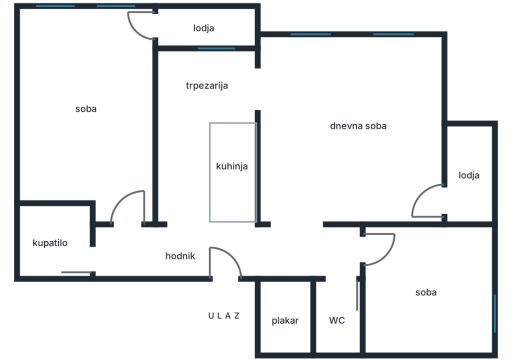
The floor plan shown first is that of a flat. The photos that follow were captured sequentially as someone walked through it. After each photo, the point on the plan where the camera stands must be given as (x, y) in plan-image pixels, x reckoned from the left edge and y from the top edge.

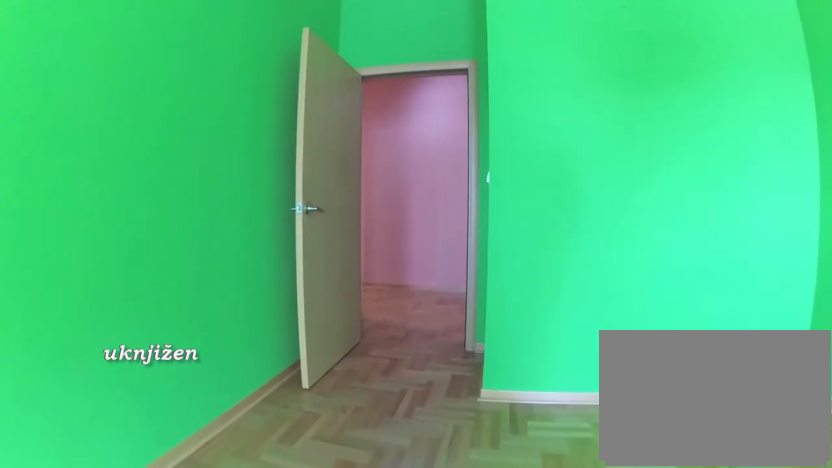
(86, 121)
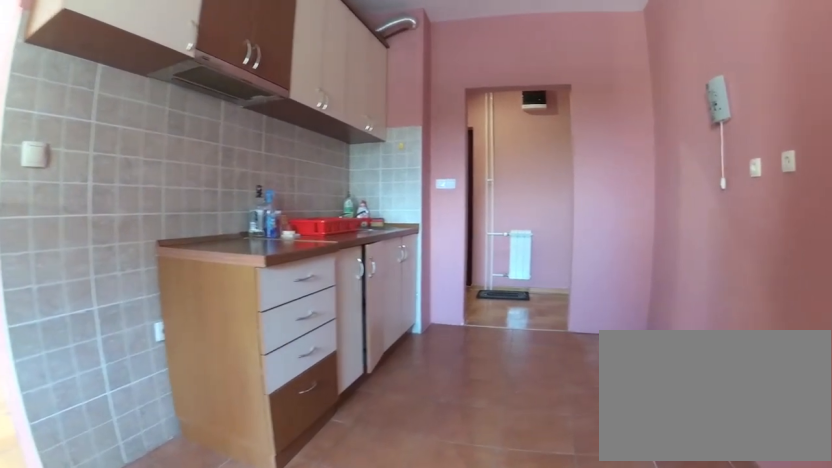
(181, 104)
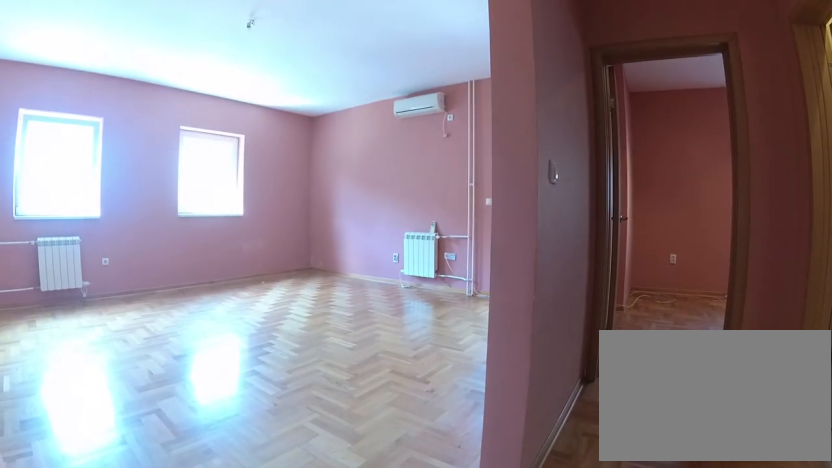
(271, 248)
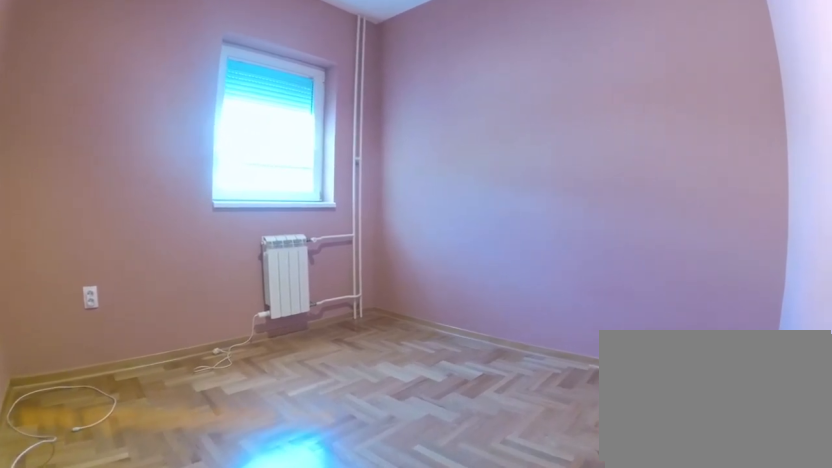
(383, 269)
